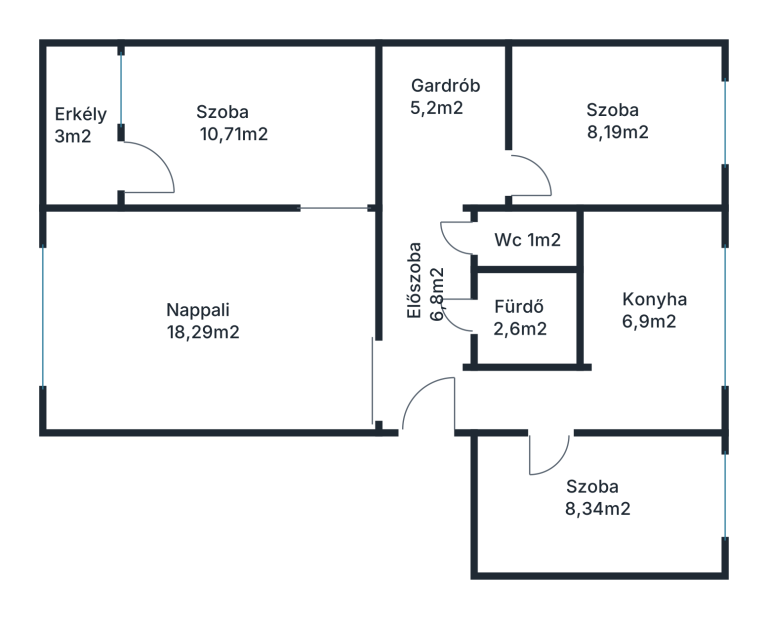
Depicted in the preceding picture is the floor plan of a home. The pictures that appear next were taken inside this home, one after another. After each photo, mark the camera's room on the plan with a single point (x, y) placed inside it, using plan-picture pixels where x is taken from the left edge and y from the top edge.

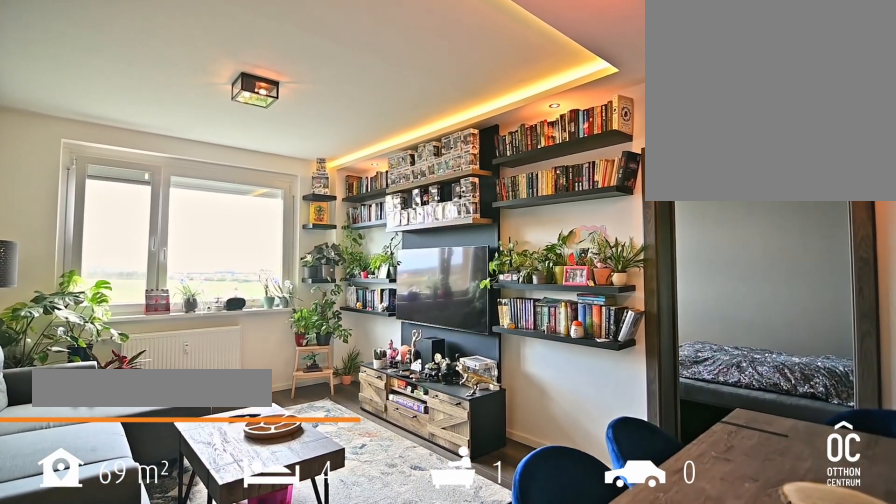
(203, 319)
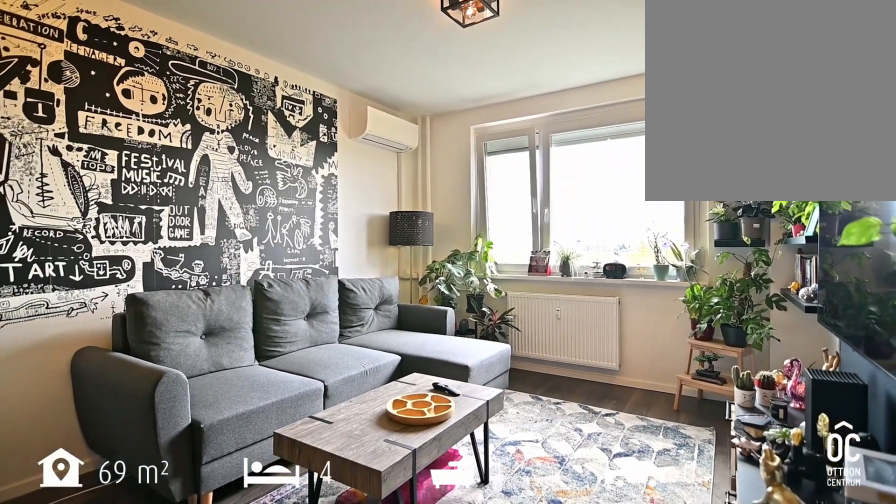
(203, 319)
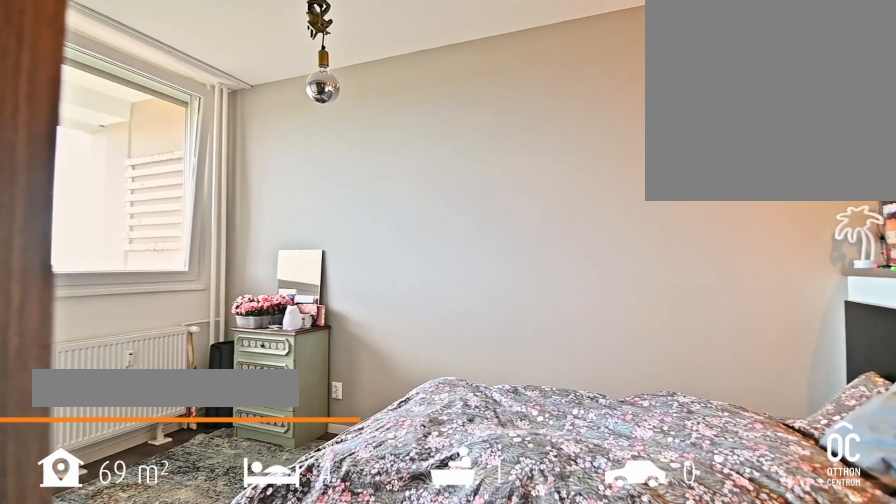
(240, 127)
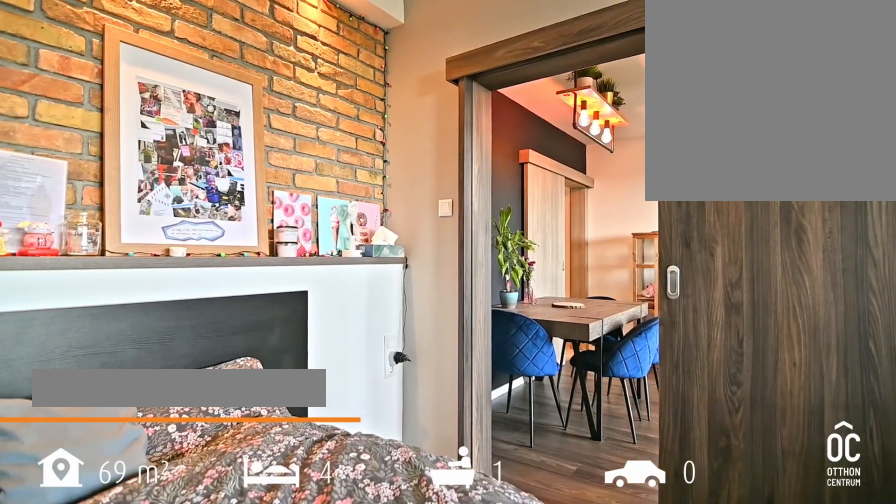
(240, 127)
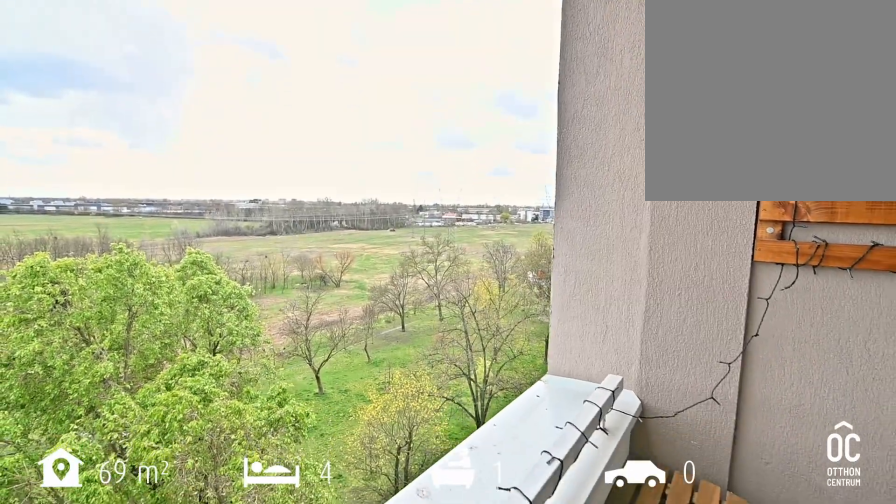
(82, 127)
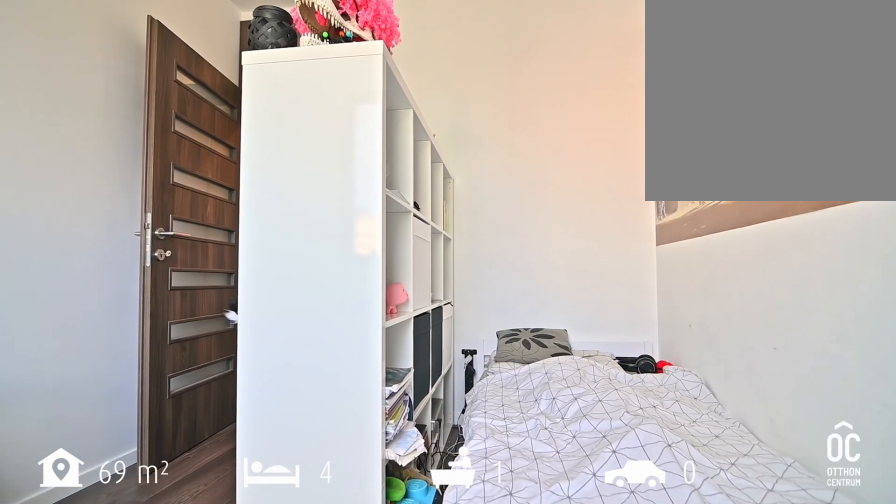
(613, 125)
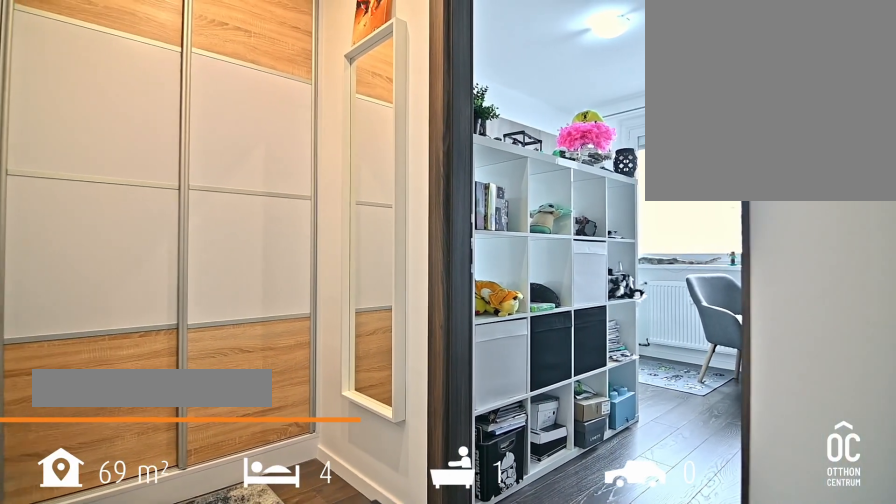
(440, 124)
